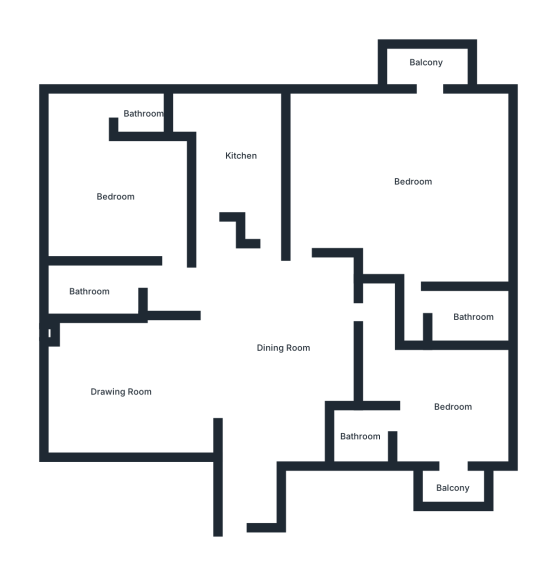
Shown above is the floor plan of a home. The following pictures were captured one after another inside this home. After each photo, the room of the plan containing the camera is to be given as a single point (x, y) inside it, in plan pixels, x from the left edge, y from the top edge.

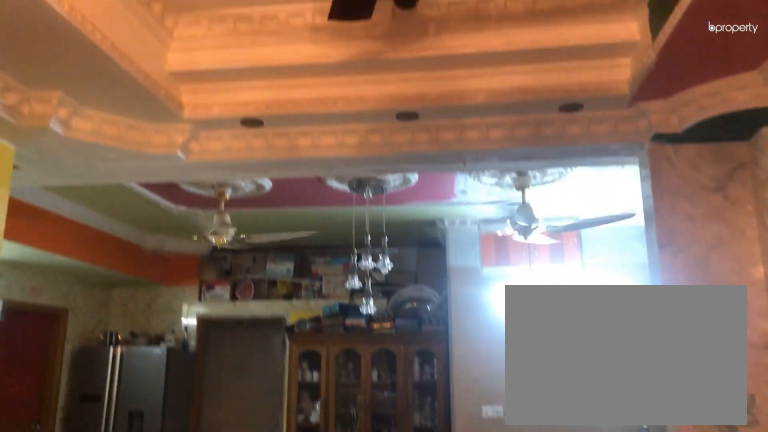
(122, 391)
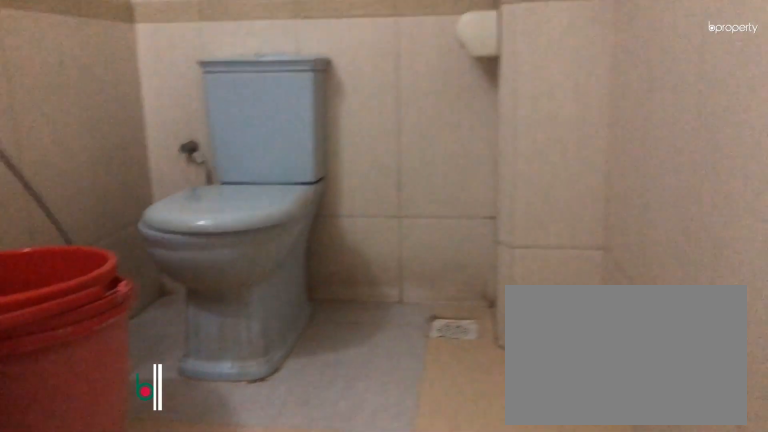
(90, 291)
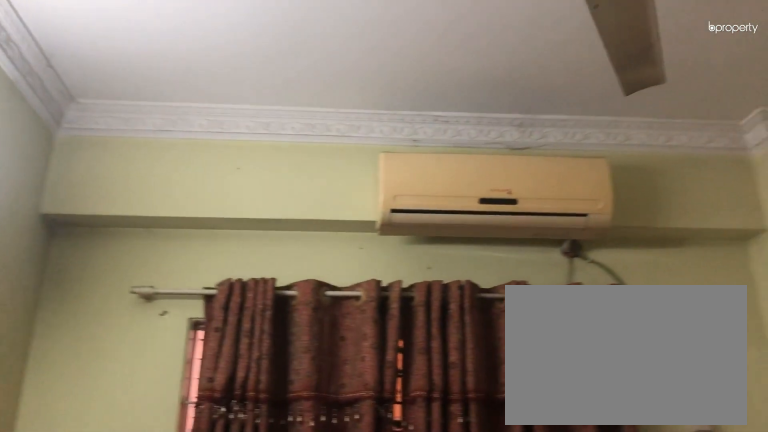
(116, 197)
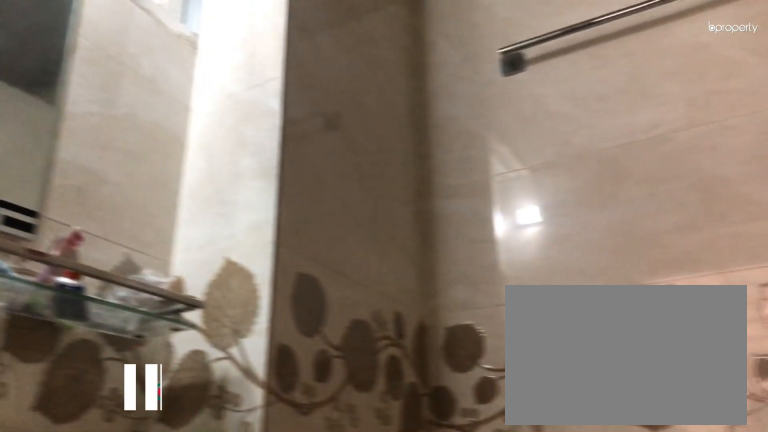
(143, 113)
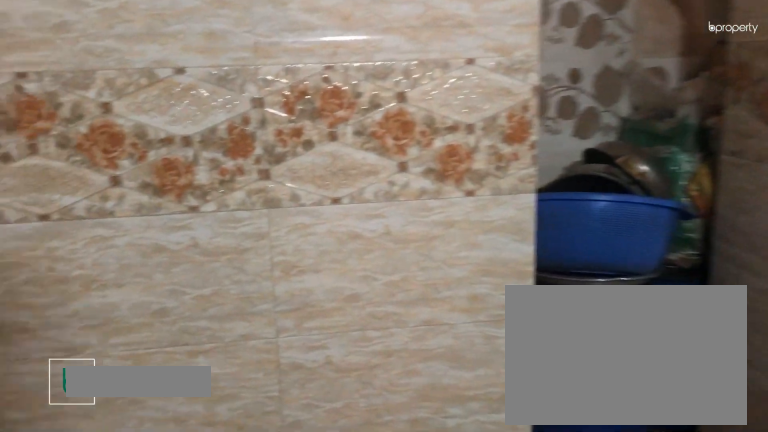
(241, 158)
